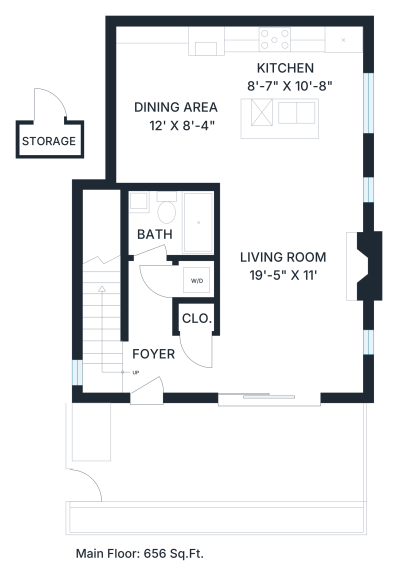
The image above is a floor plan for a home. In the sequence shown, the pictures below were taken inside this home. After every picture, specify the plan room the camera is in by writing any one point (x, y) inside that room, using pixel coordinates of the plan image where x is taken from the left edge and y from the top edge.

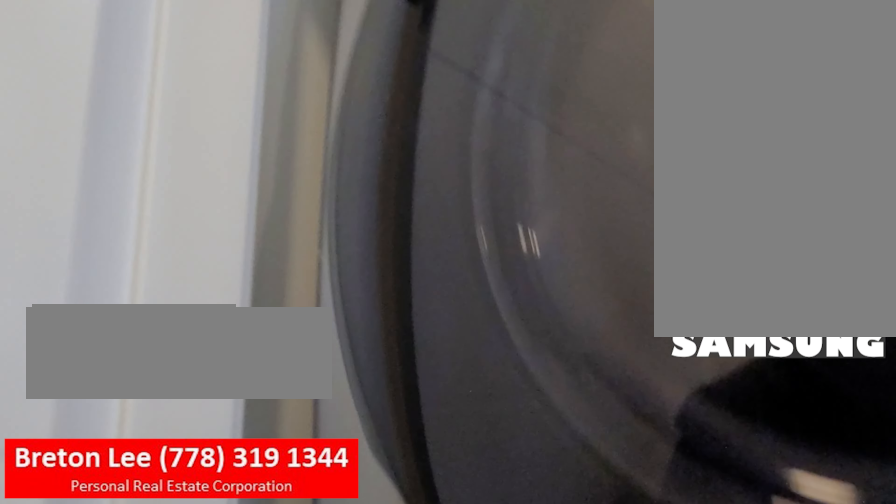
(198, 279)
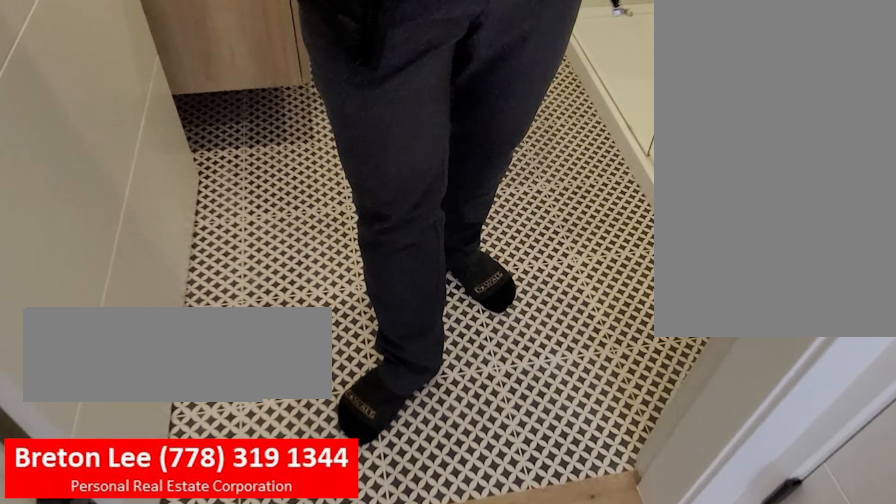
(155, 237)
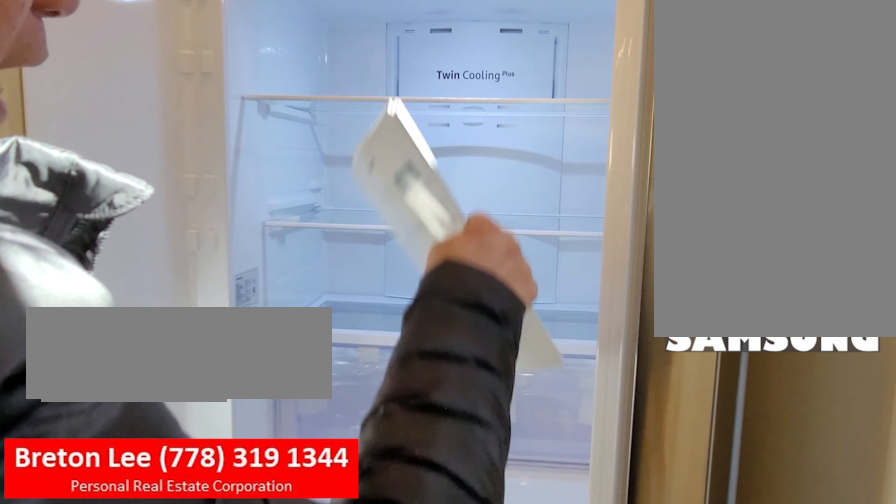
(340, 111)
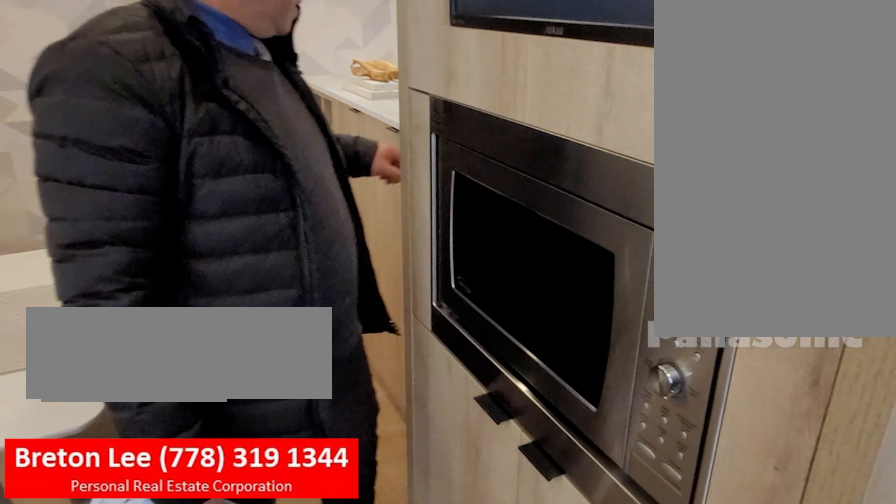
(340, 111)
